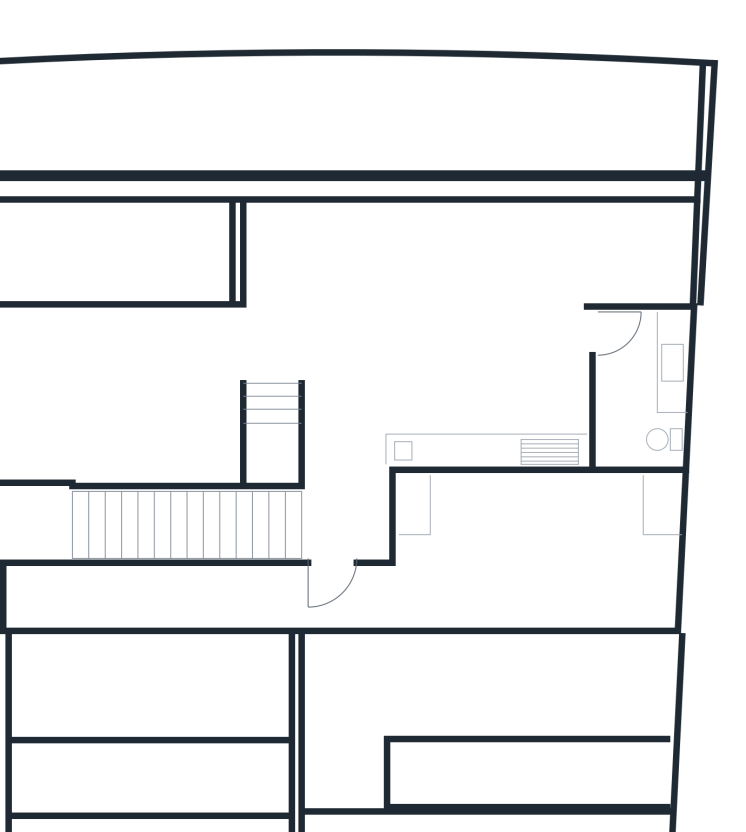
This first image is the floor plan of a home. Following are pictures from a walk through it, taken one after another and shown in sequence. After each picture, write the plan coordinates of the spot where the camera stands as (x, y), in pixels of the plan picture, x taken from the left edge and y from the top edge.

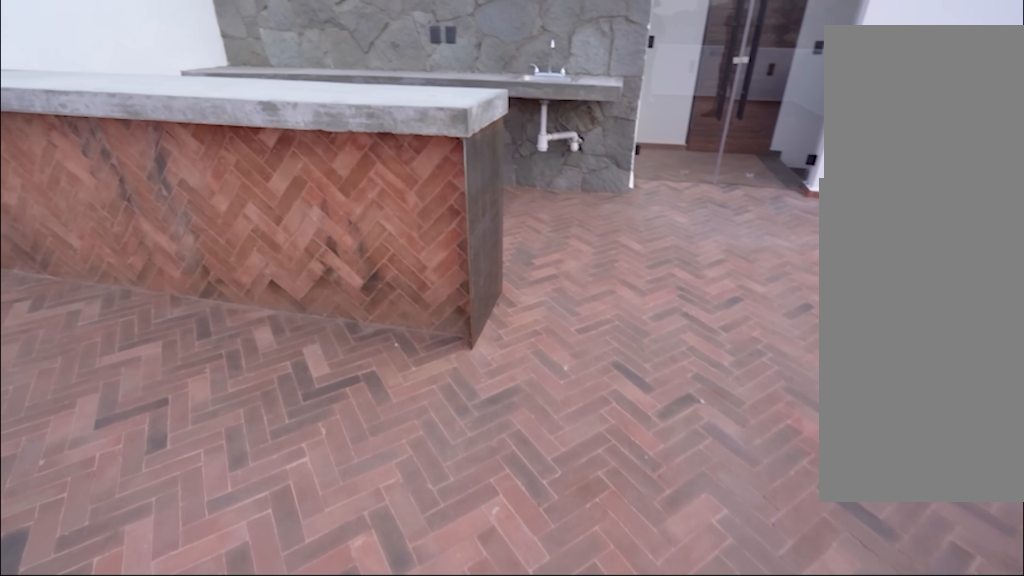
(349, 234)
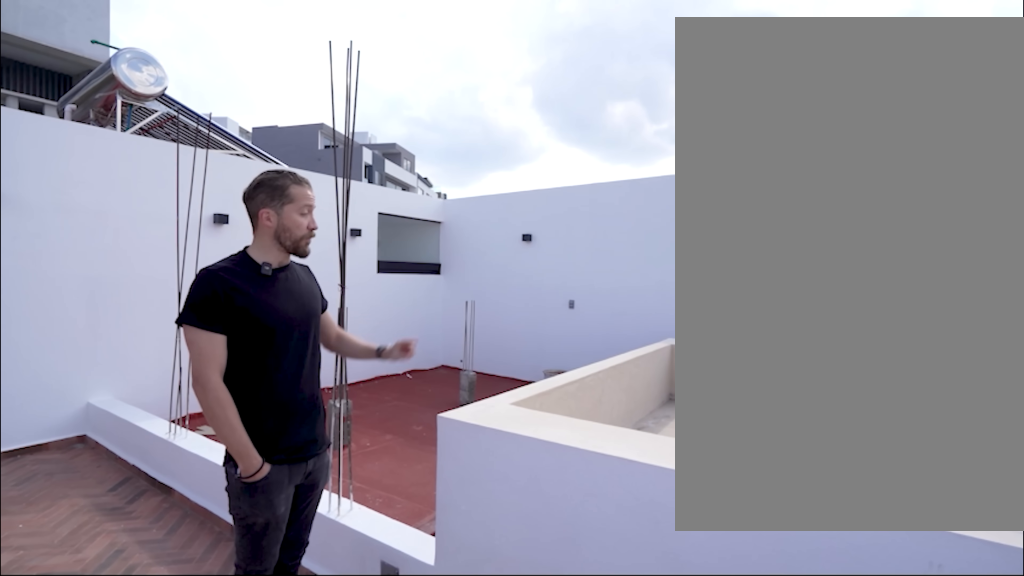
(272, 251)
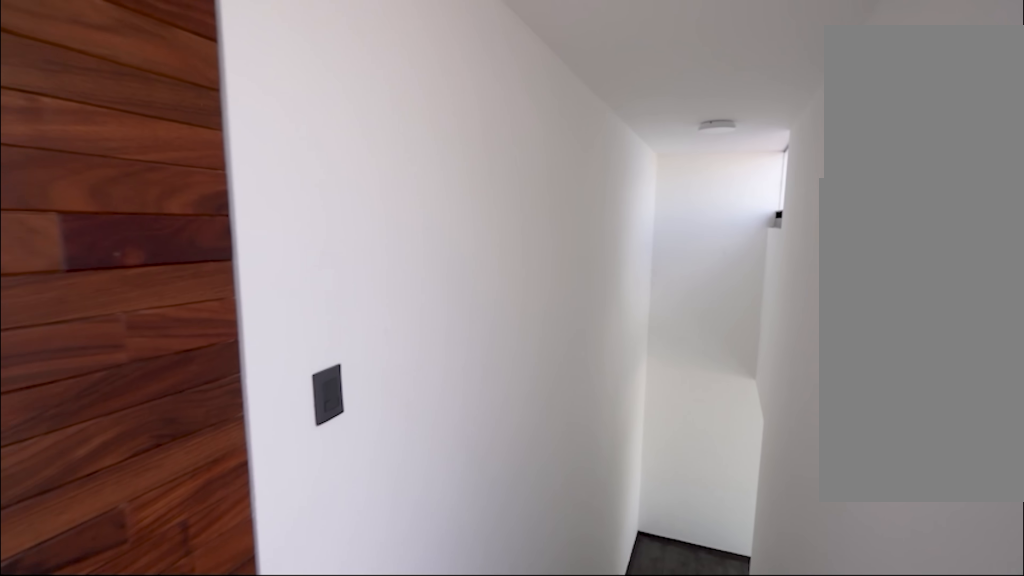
(301, 536)
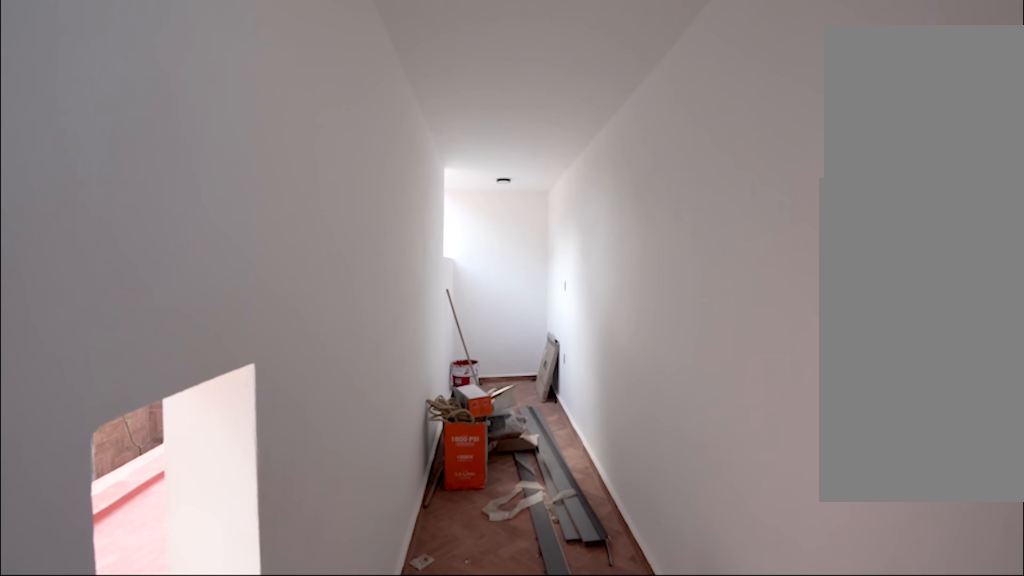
(323, 586)
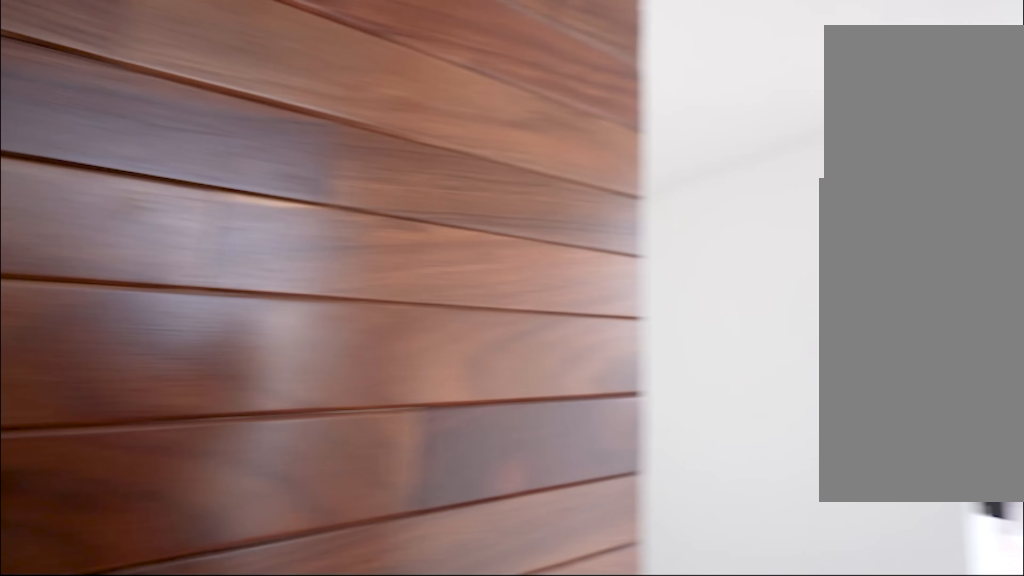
(337, 580)
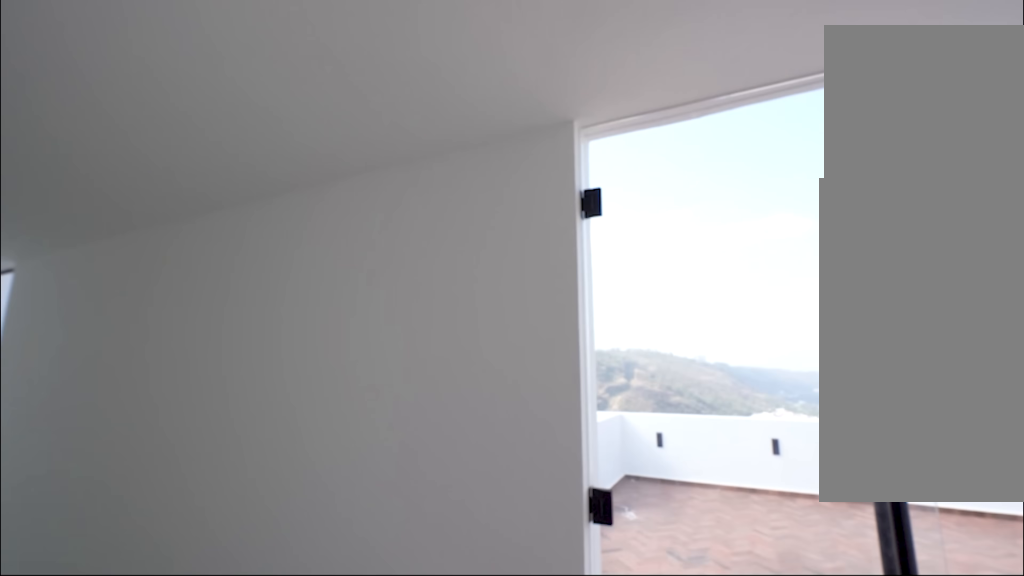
(334, 549)
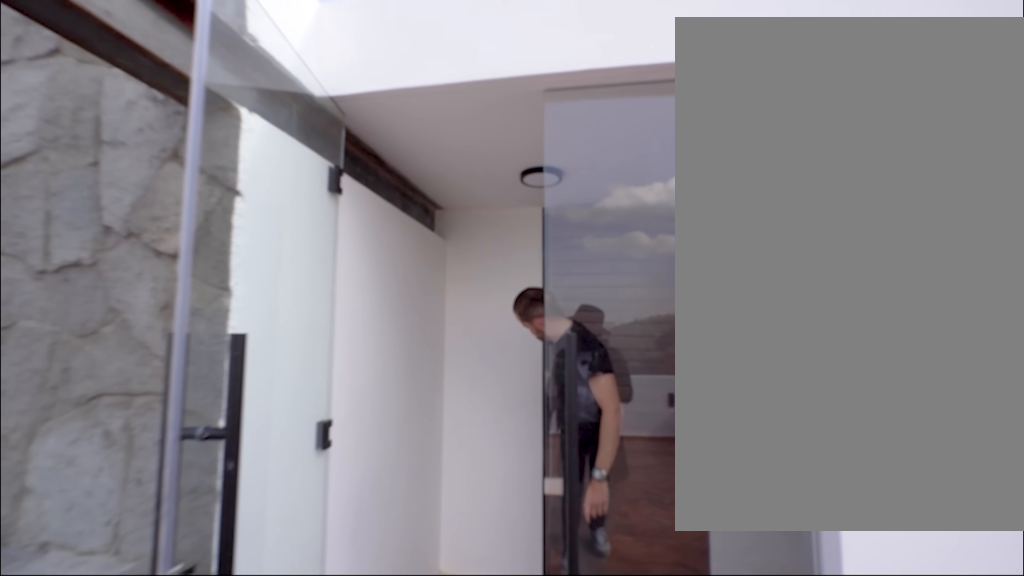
(334, 414)
